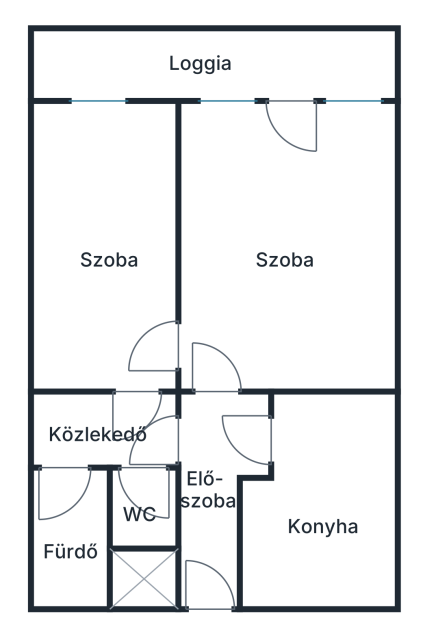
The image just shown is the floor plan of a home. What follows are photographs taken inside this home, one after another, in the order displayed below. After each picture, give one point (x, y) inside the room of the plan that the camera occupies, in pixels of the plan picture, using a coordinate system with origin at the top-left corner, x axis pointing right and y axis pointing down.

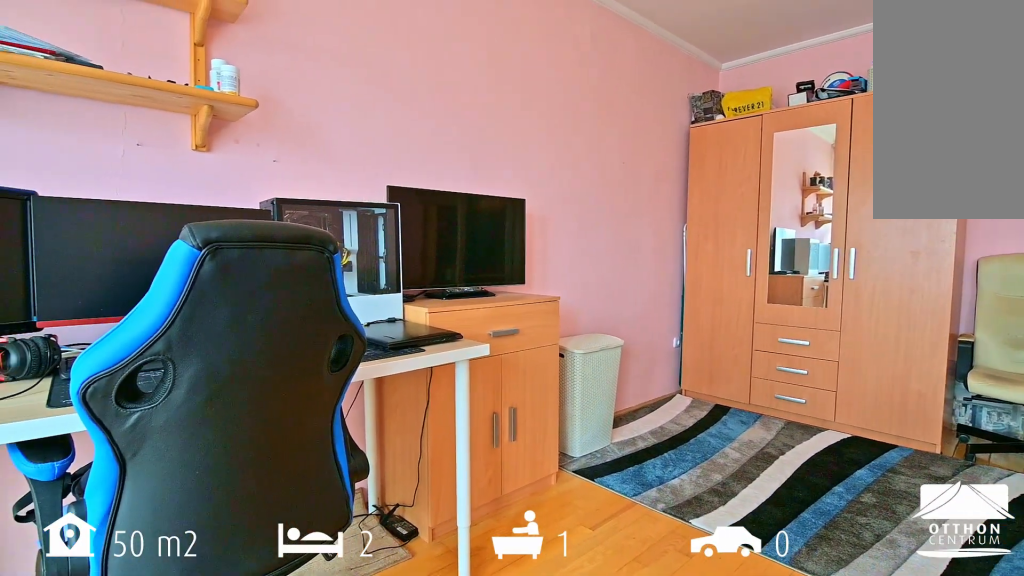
(281, 280)
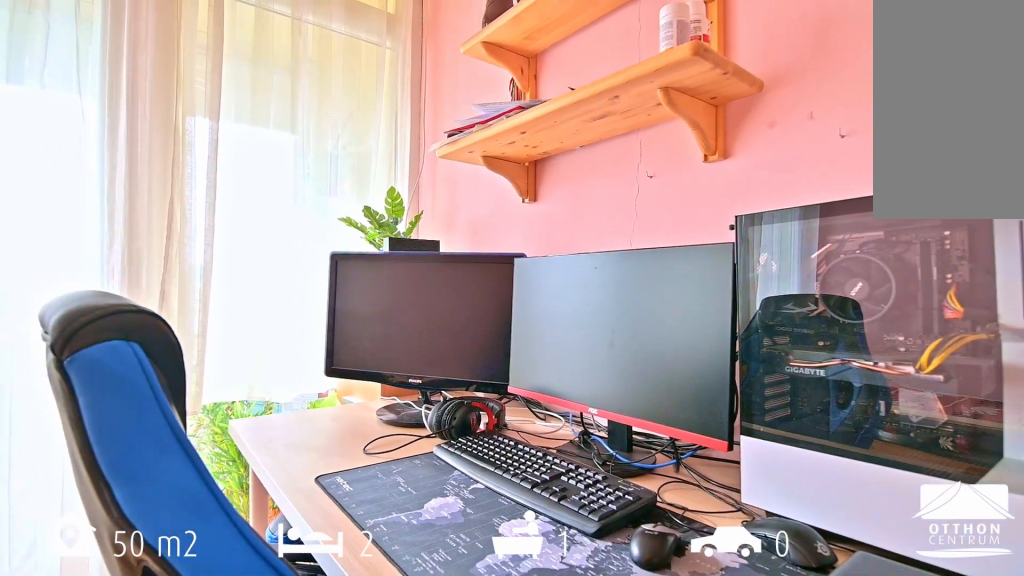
(281, 280)
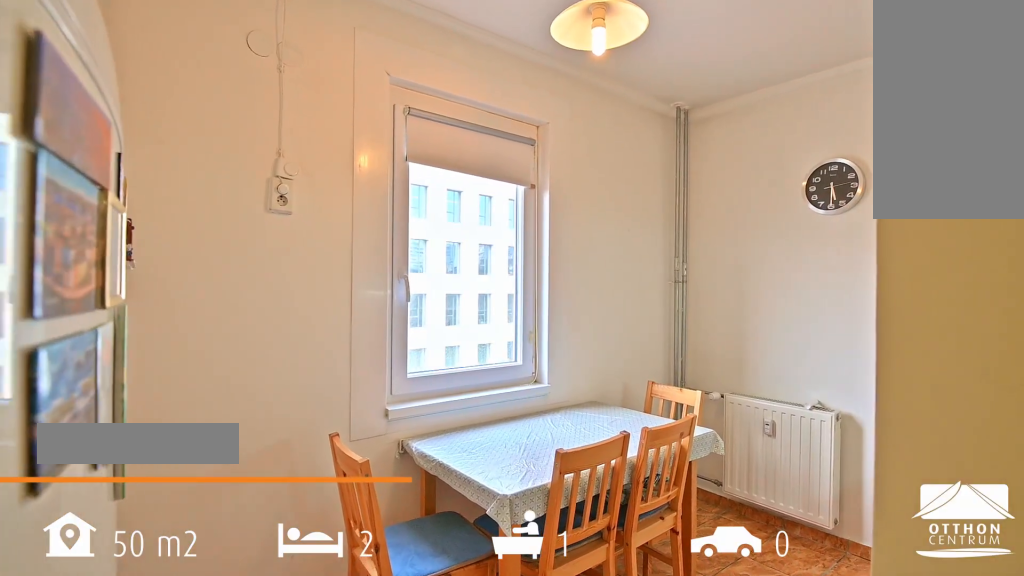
(335, 492)
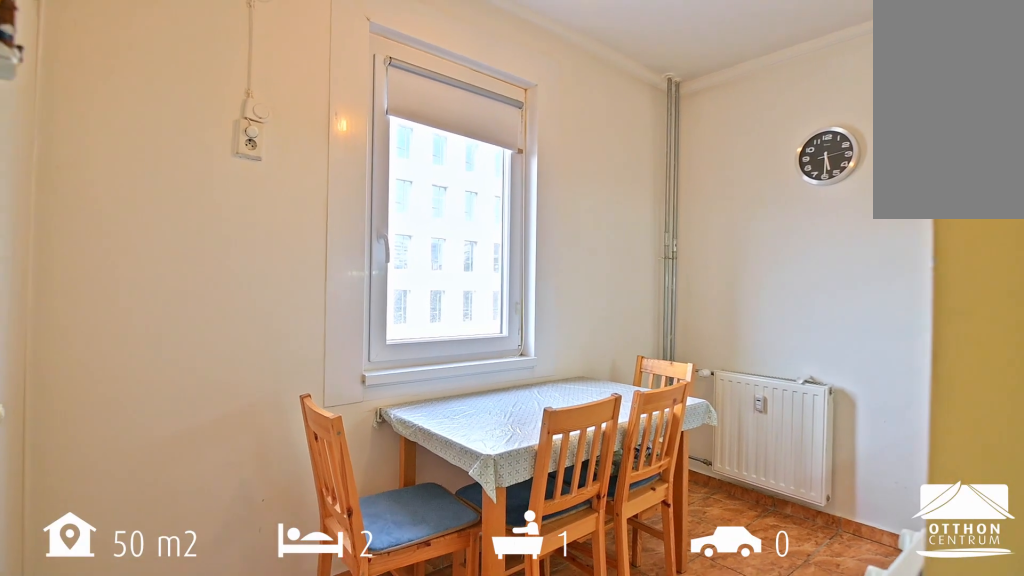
(335, 492)
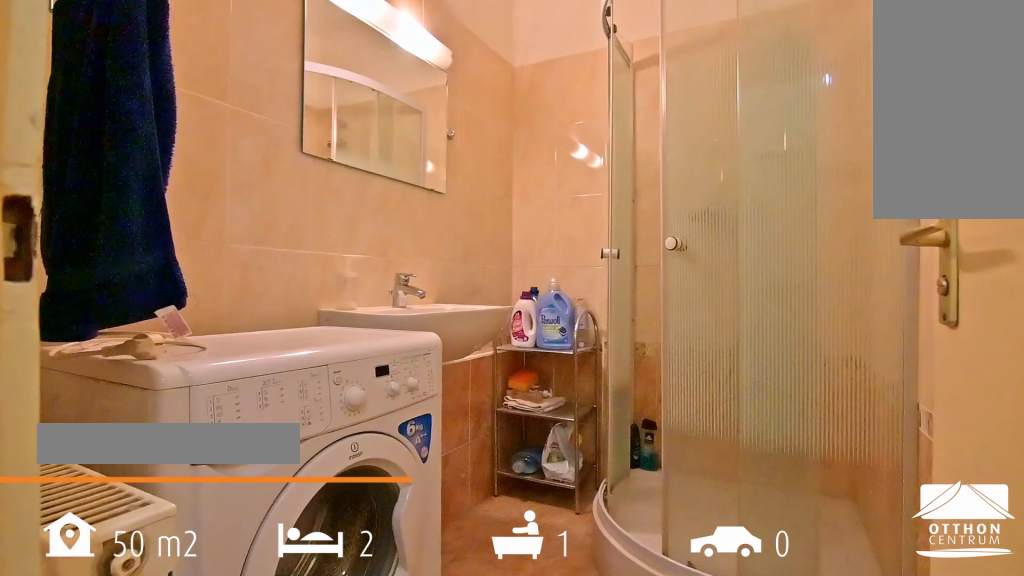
(76, 554)
